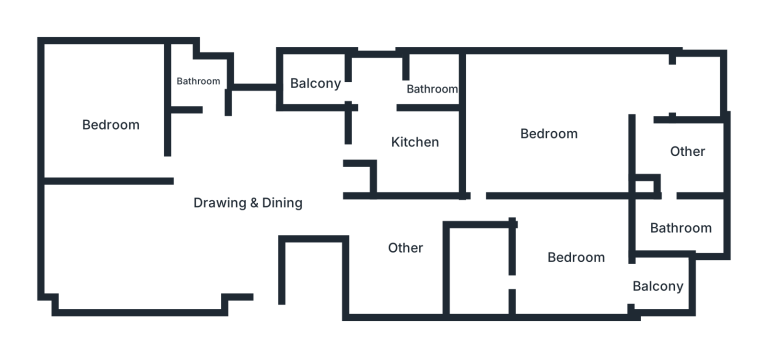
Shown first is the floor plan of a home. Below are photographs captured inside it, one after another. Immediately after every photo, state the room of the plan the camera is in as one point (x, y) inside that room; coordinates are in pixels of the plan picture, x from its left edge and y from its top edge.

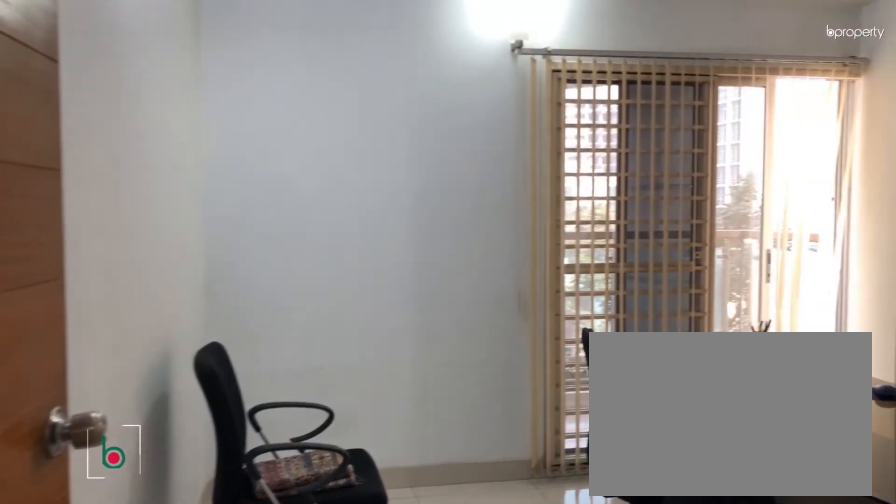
(537, 216)
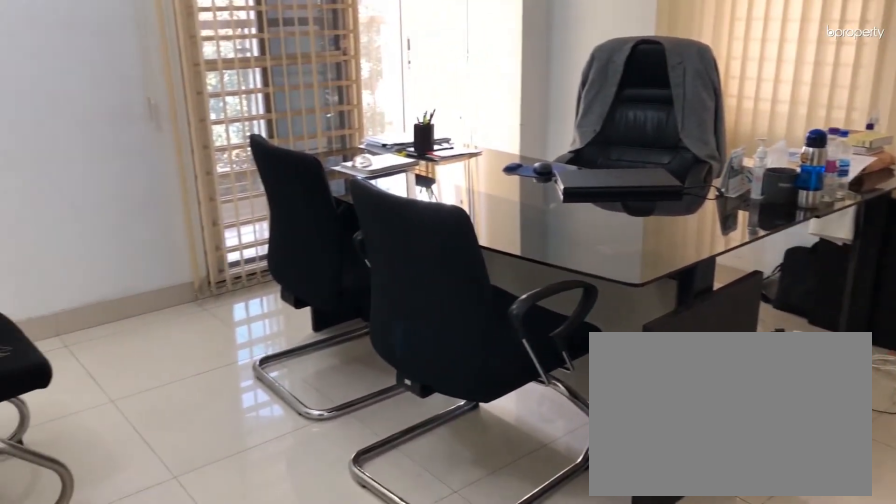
(577, 257)
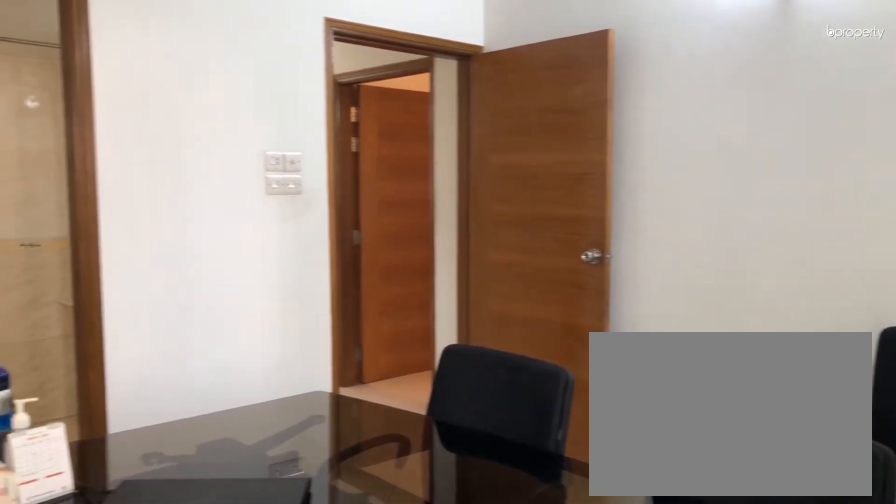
(577, 257)
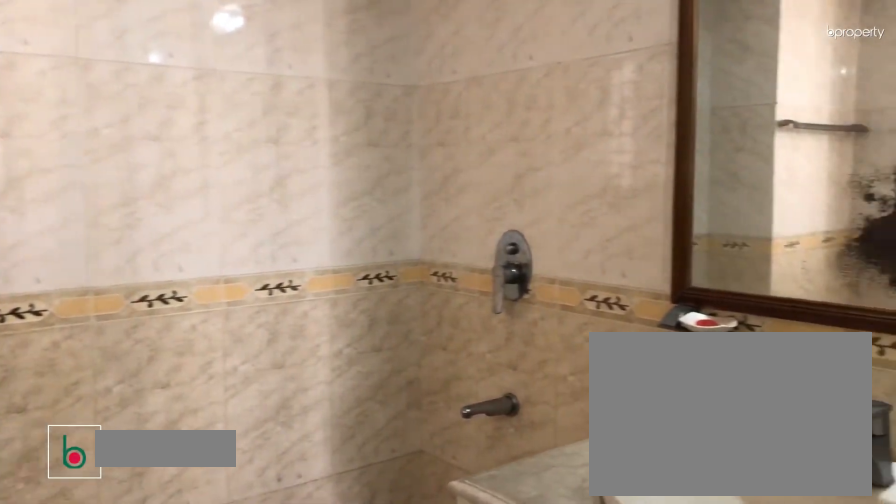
(482, 270)
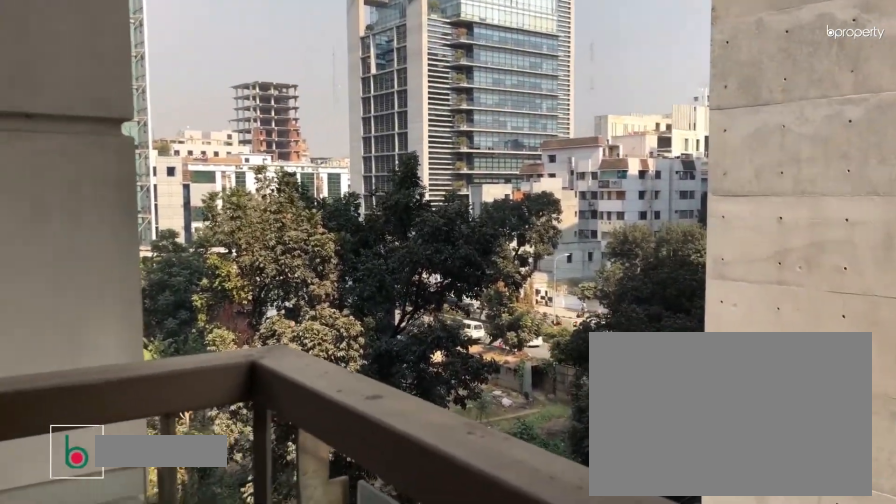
(660, 286)
